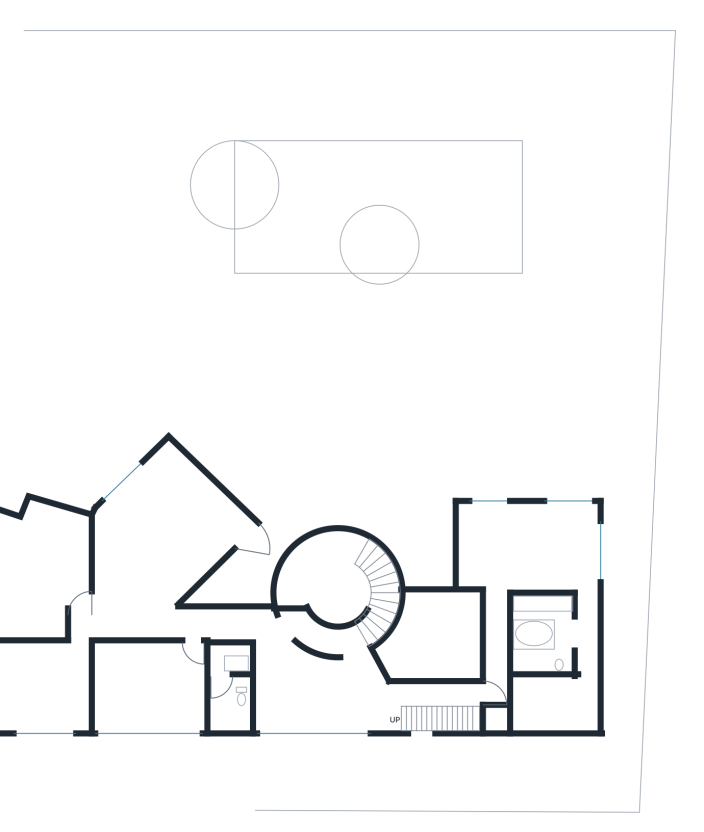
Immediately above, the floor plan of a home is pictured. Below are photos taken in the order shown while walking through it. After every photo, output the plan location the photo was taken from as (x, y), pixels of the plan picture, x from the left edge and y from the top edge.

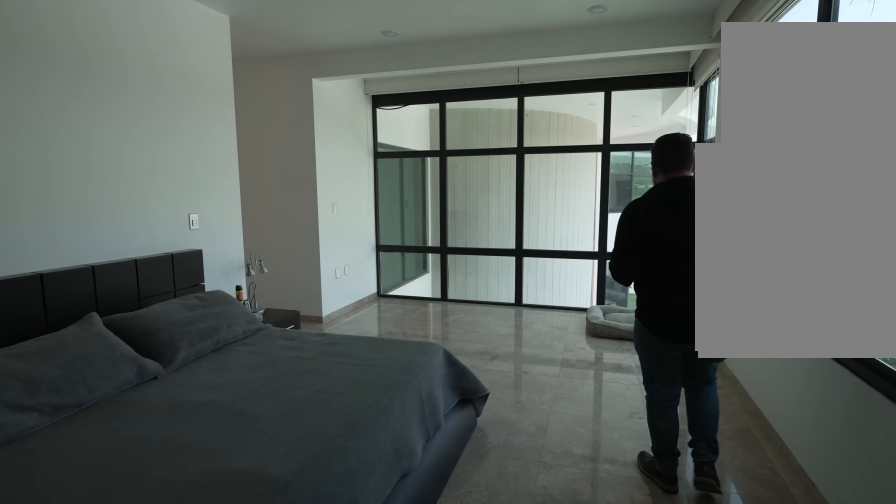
(558, 519)
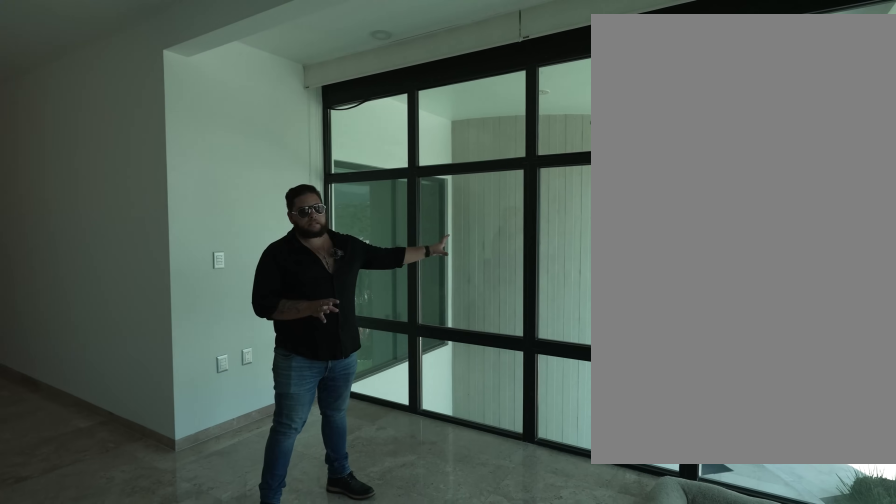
(516, 520)
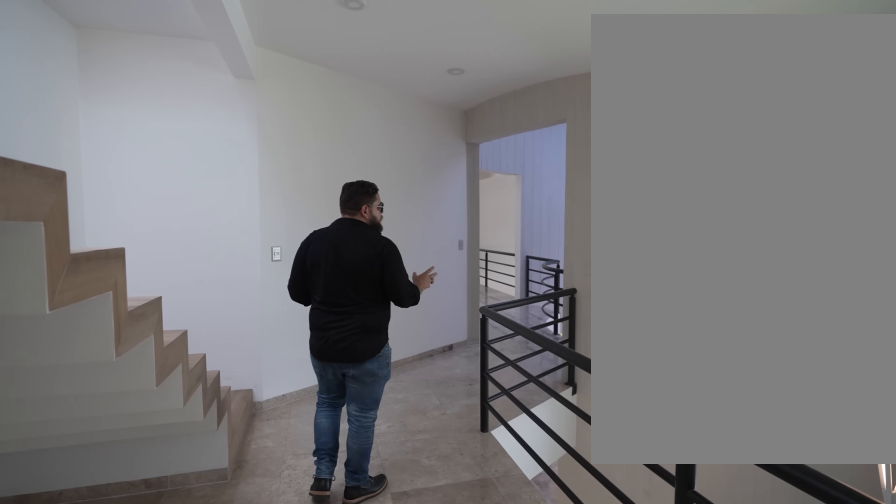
(445, 680)
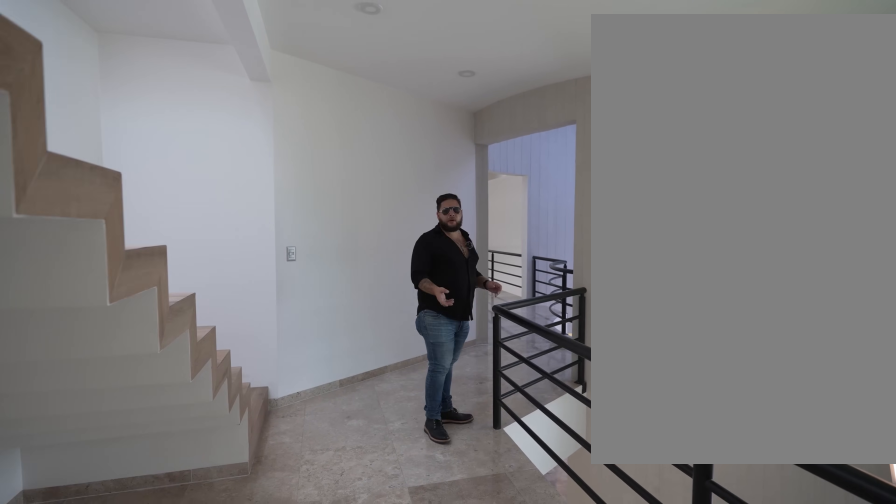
(456, 691)
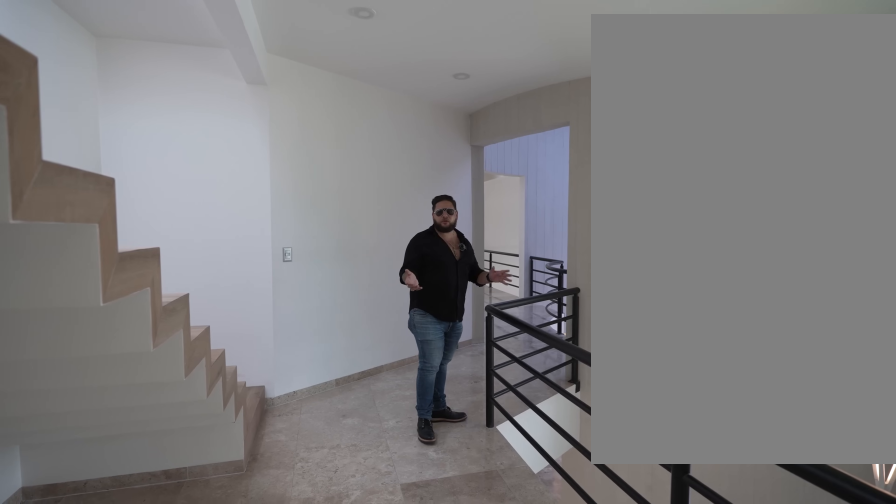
(456, 691)
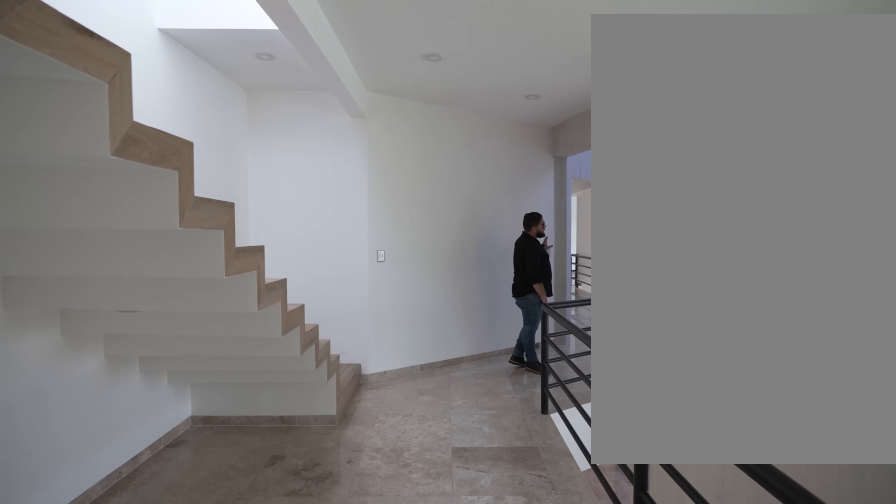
(456, 691)
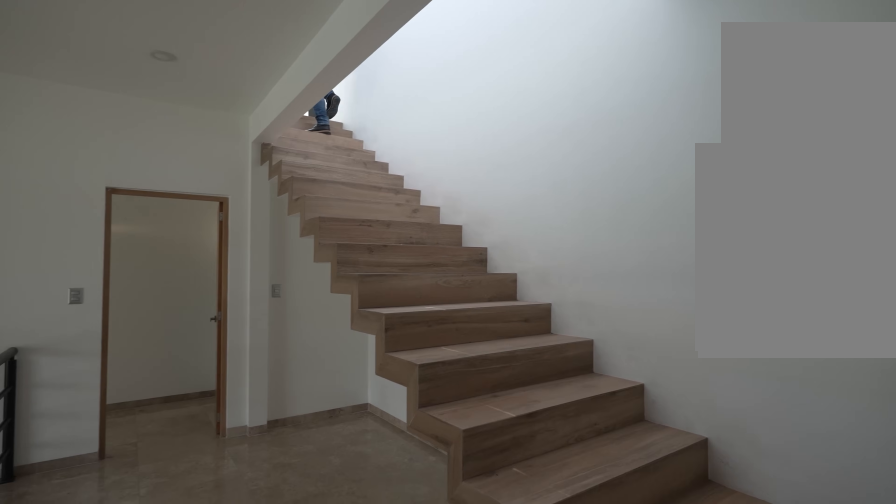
(394, 714)
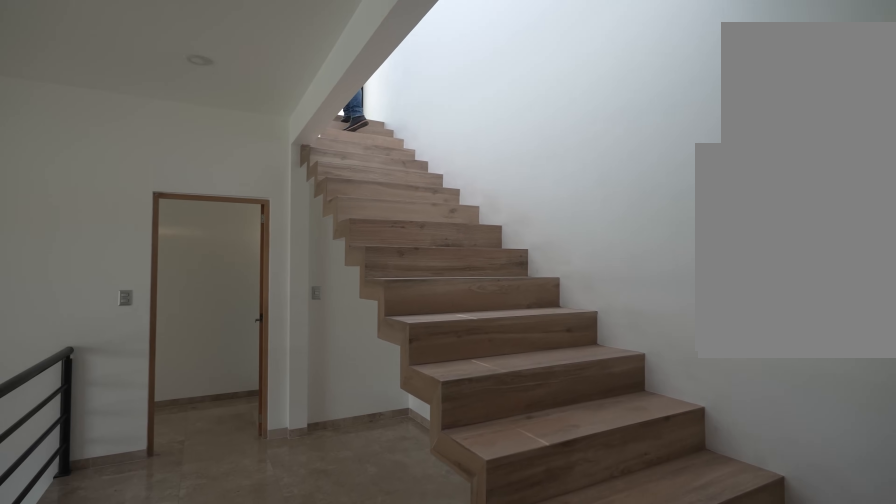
(397, 720)
